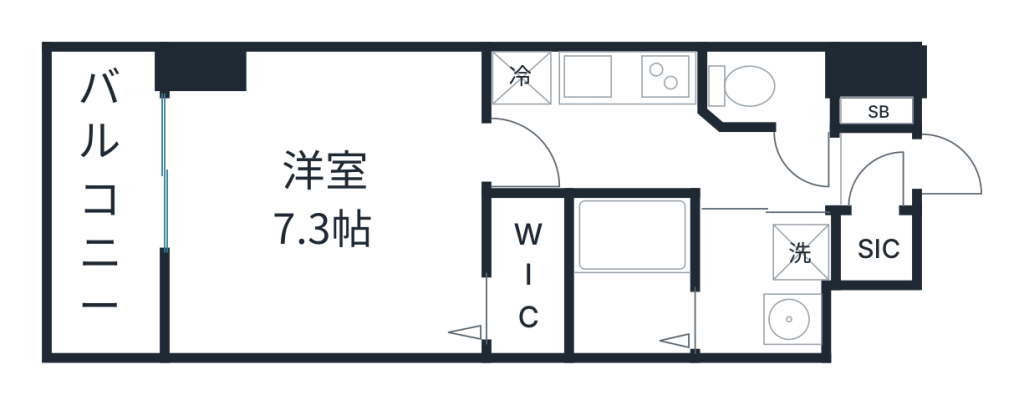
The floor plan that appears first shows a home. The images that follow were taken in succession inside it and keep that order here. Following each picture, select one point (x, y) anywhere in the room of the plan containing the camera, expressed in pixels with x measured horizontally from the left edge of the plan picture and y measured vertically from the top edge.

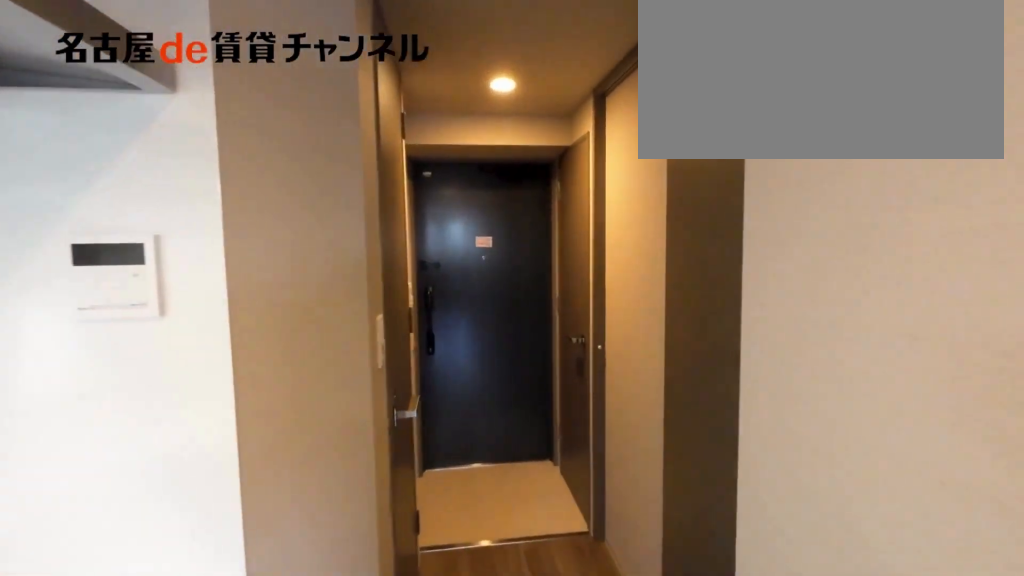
(659, 154)
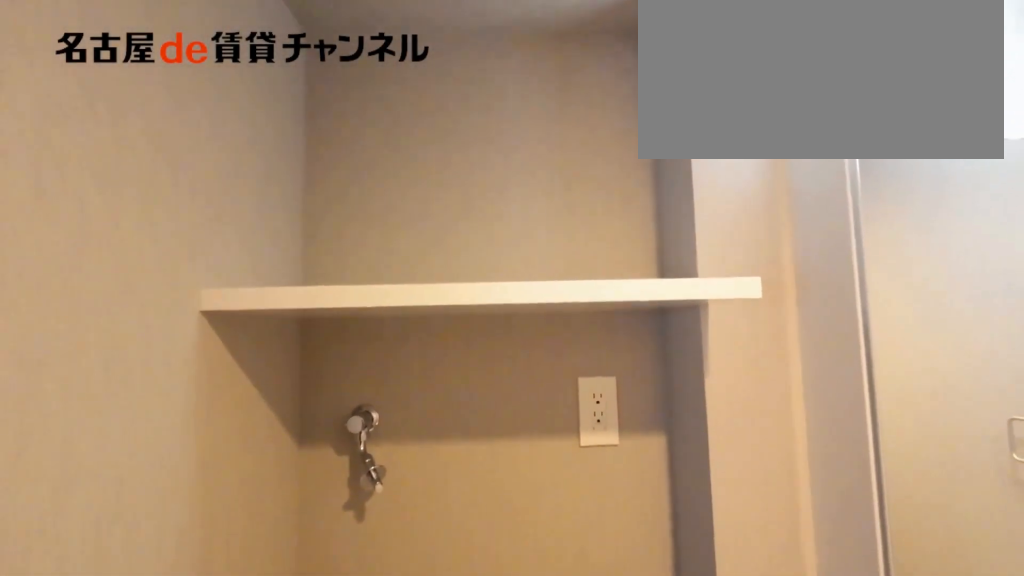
(765, 286)
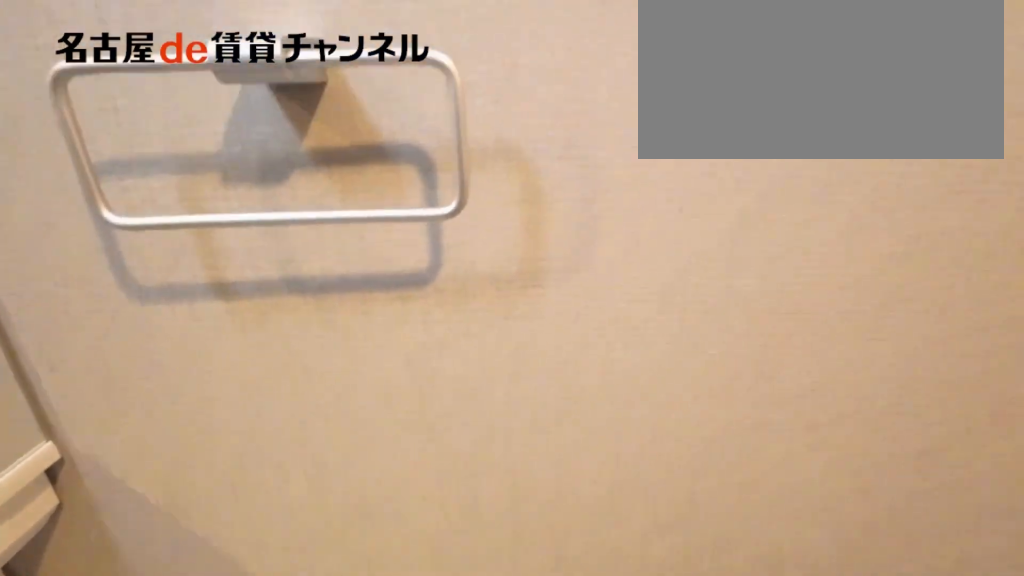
(765, 286)
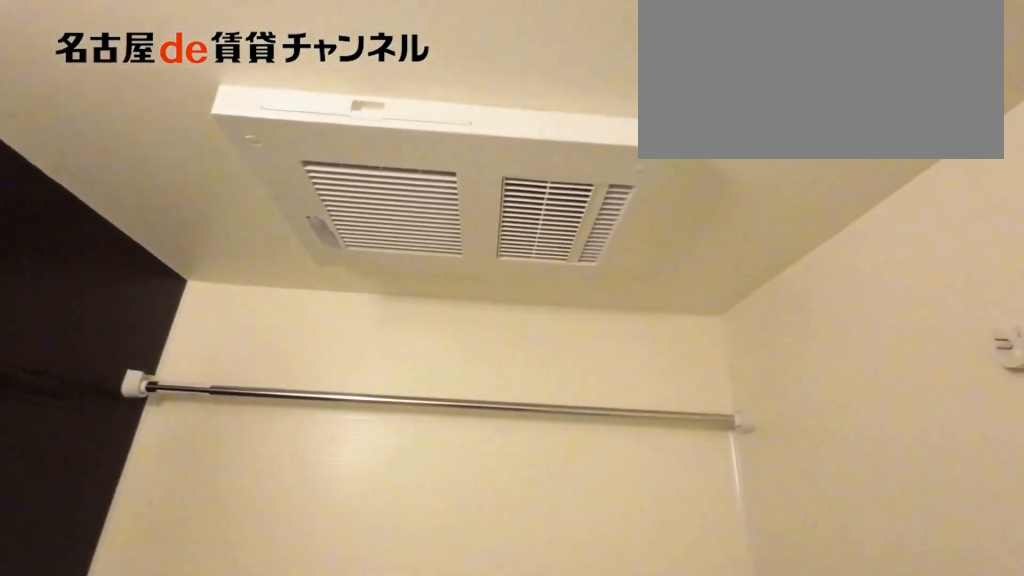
(631, 277)
